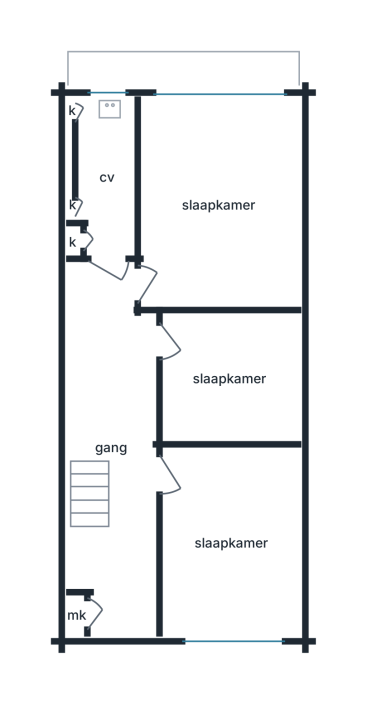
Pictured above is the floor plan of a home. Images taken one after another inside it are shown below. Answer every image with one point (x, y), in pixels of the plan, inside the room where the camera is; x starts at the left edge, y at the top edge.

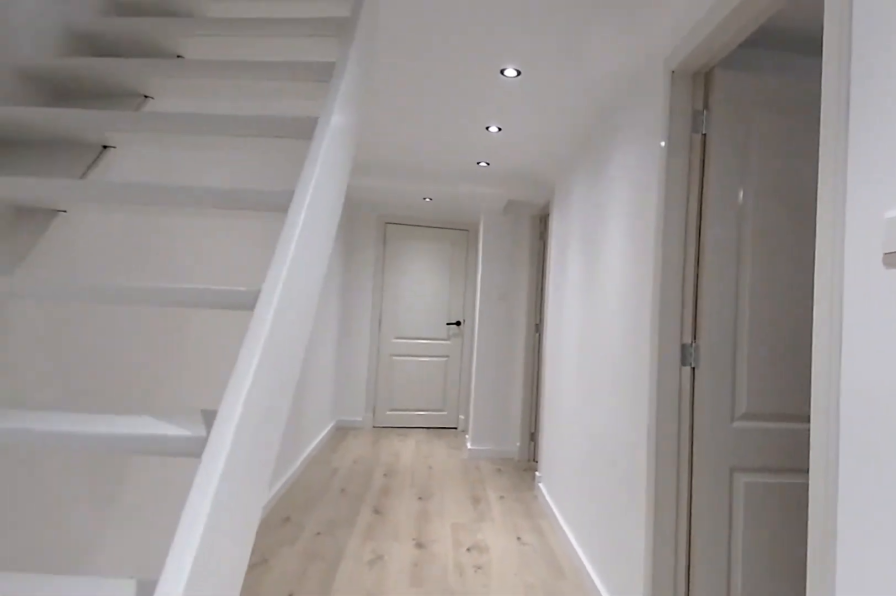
(113, 442)
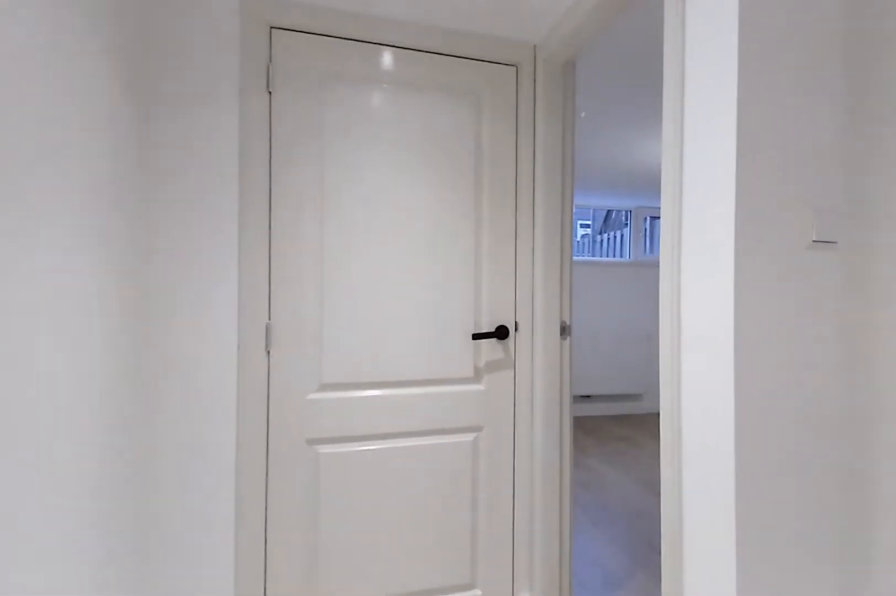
(113, 442)
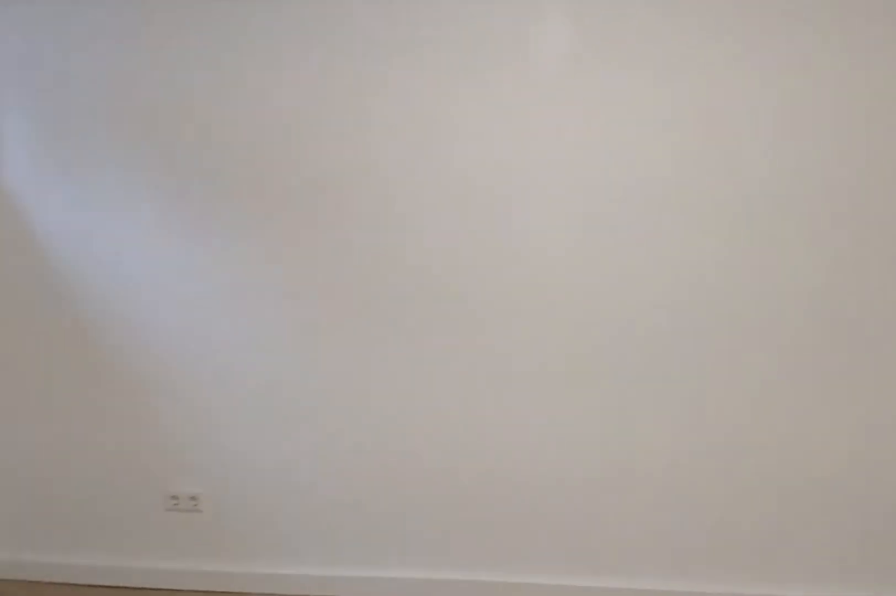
(179, 174)
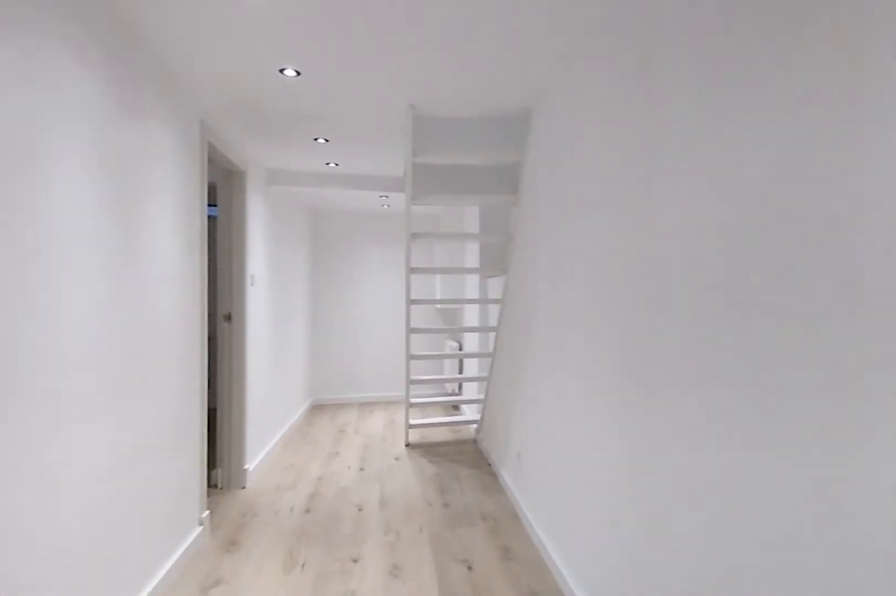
(113, 442)
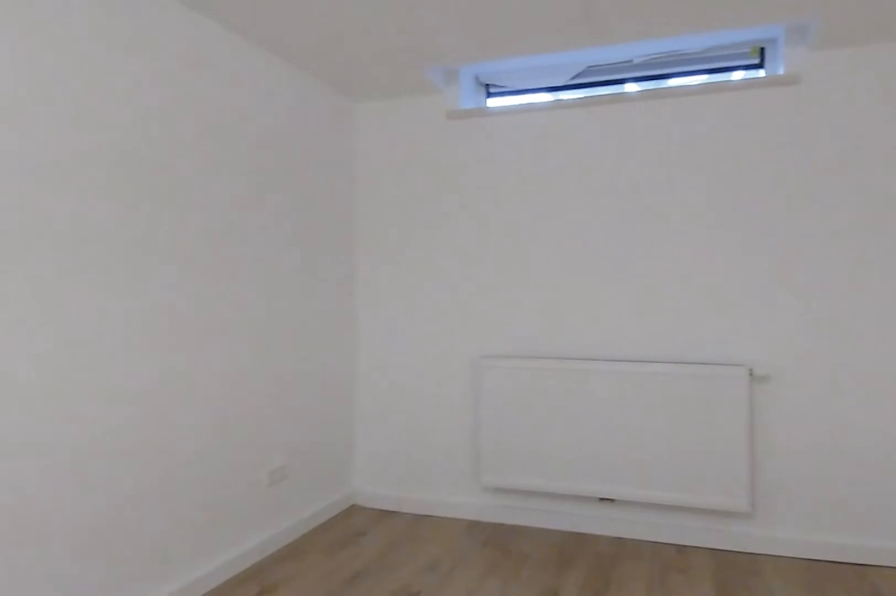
(228, 631)
